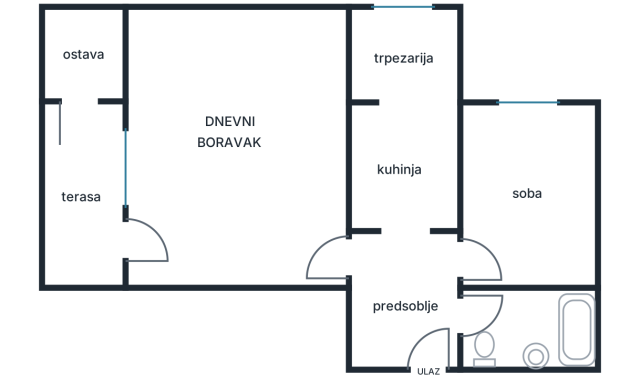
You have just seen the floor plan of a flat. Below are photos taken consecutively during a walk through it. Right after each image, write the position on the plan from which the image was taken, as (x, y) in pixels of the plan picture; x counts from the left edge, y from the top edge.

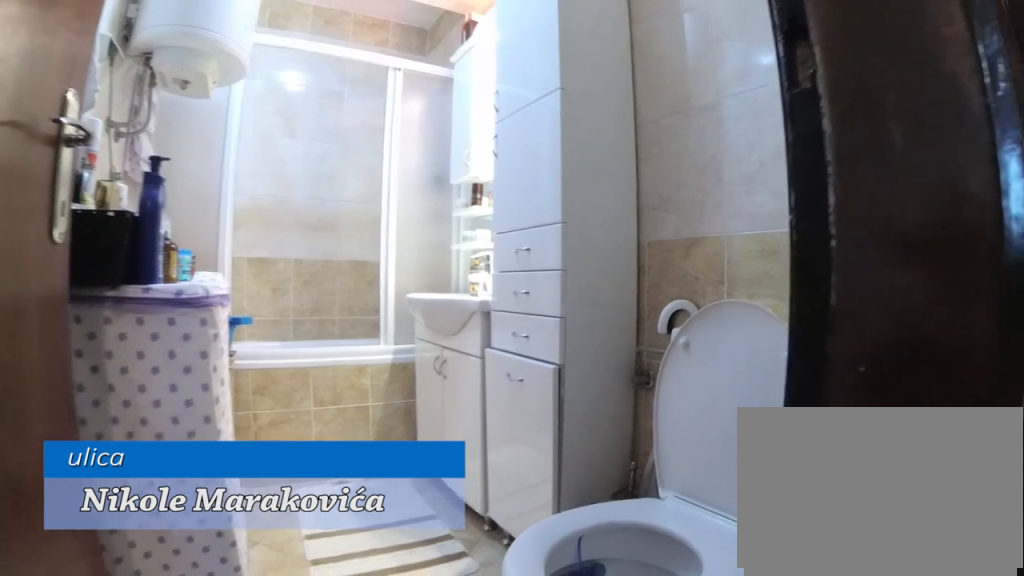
(442, 331)
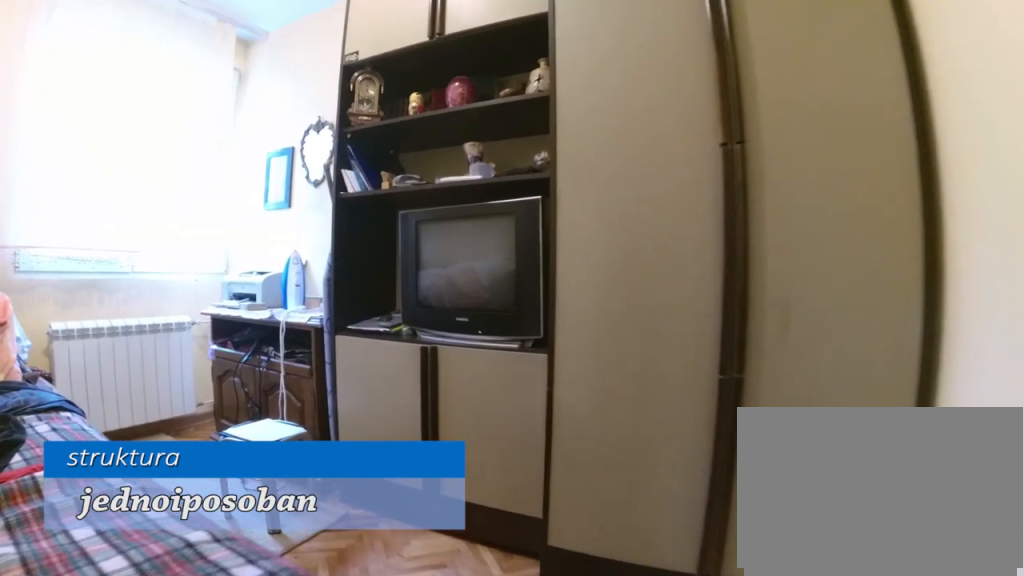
(497, 264)
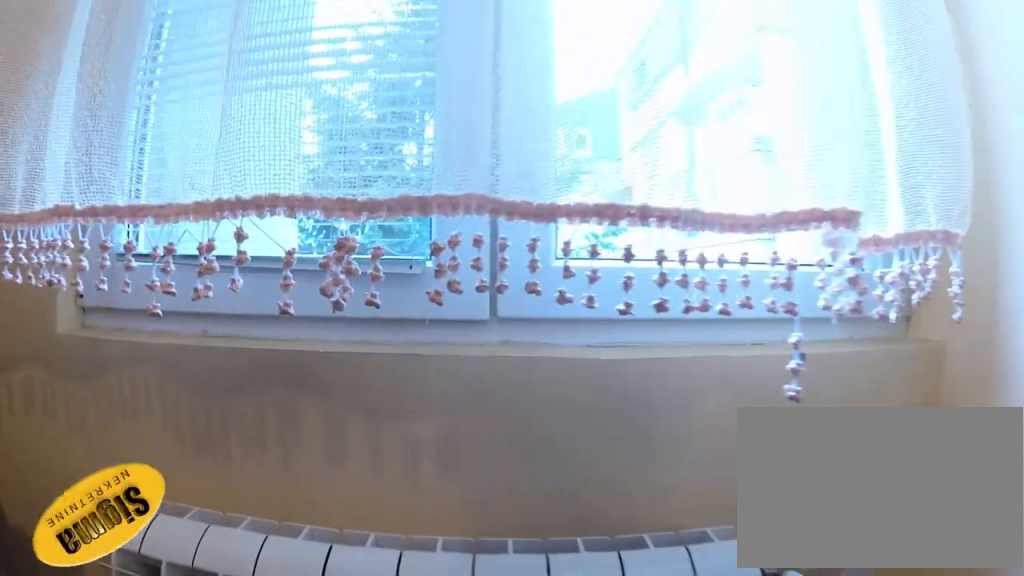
(546, 152)
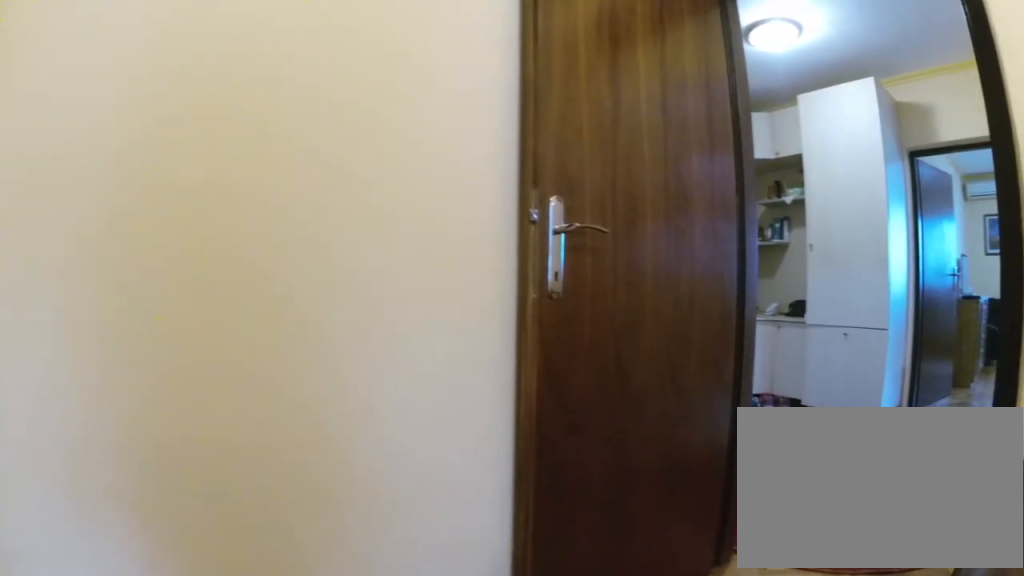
(534, 217)
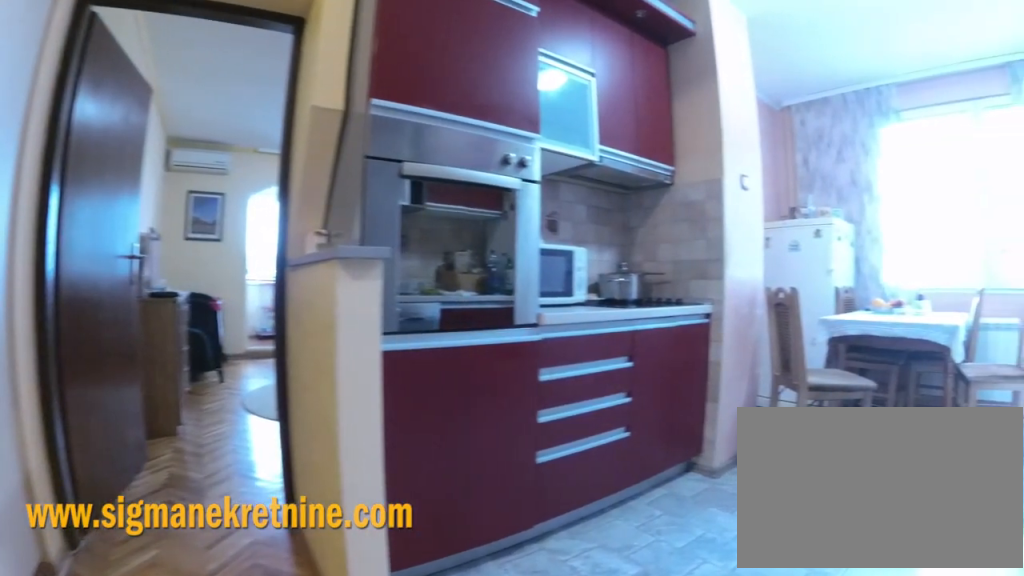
(424, 263)
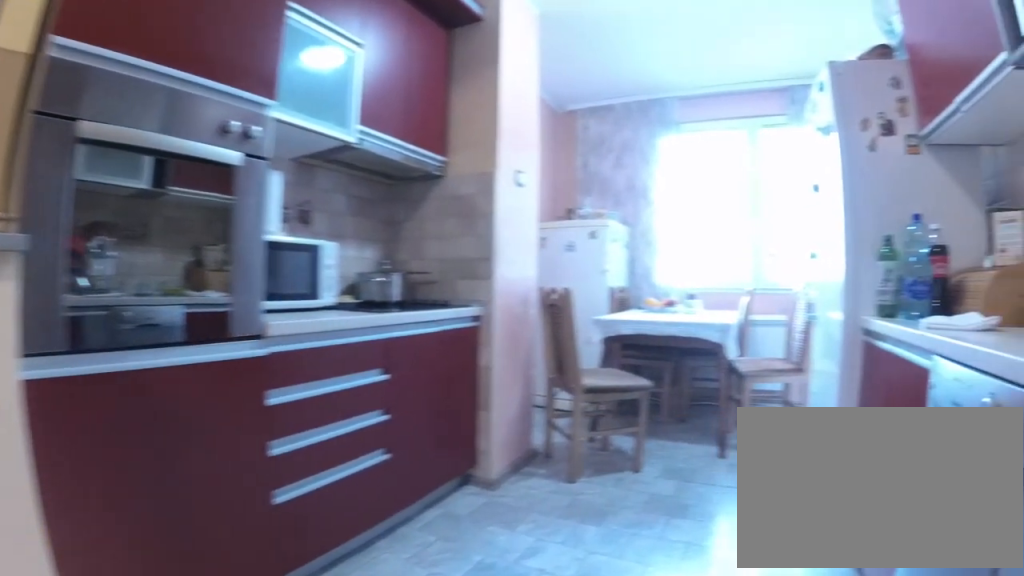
(420, 260)
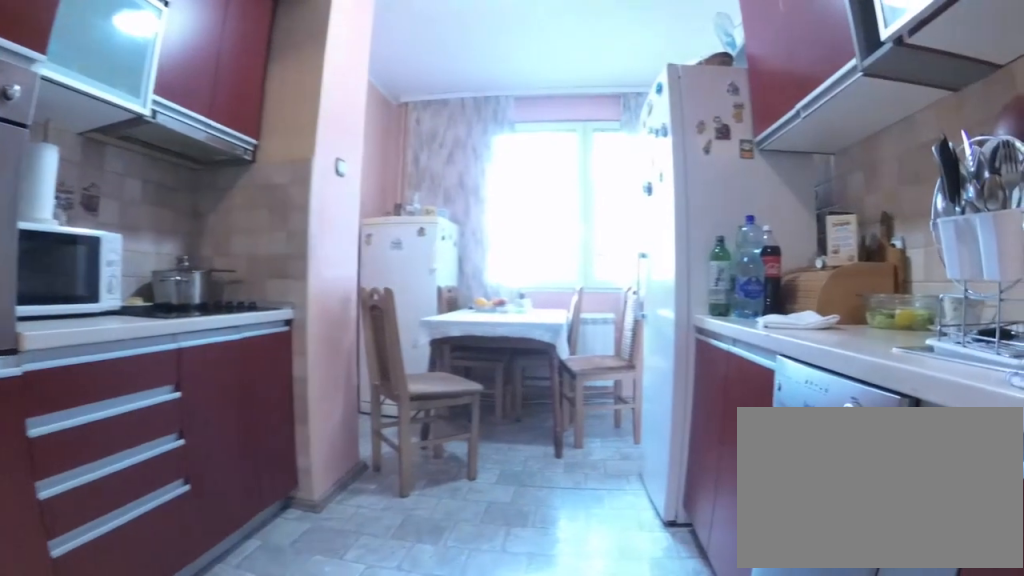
(417, 258)
